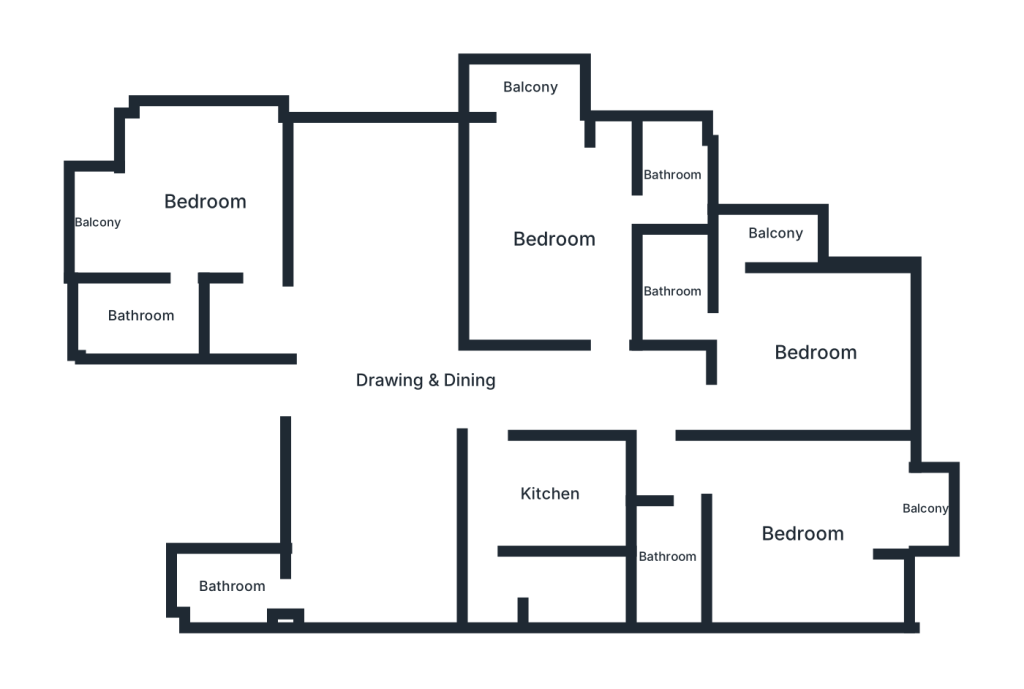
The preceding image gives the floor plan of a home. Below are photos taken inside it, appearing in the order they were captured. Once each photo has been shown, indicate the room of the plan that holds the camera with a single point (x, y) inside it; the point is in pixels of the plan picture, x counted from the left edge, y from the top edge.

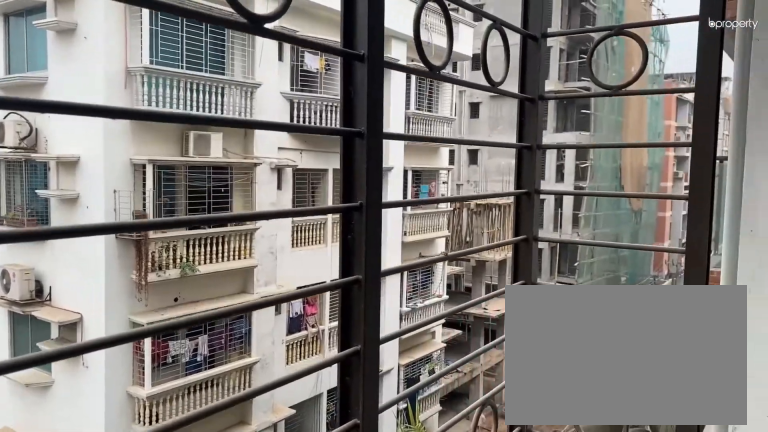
(926, 509)
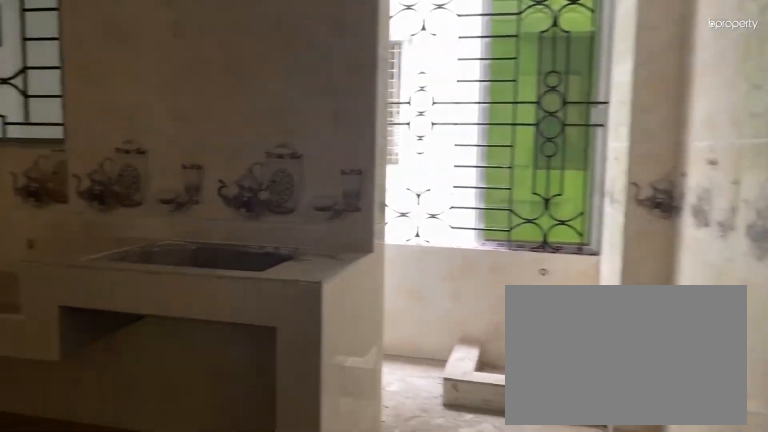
(551, 494)
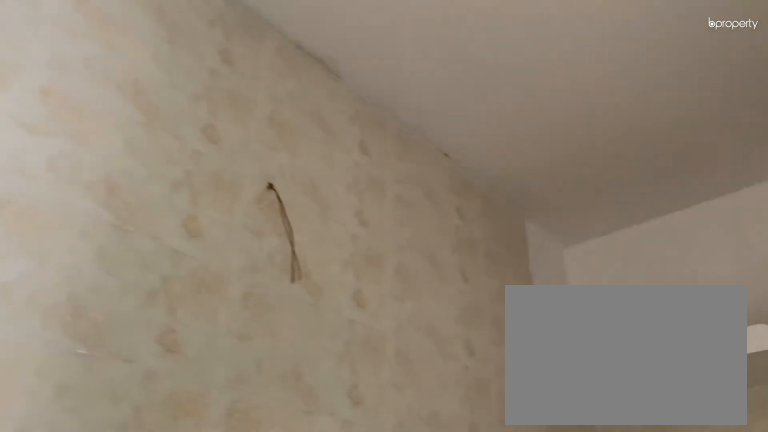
(551, 494)
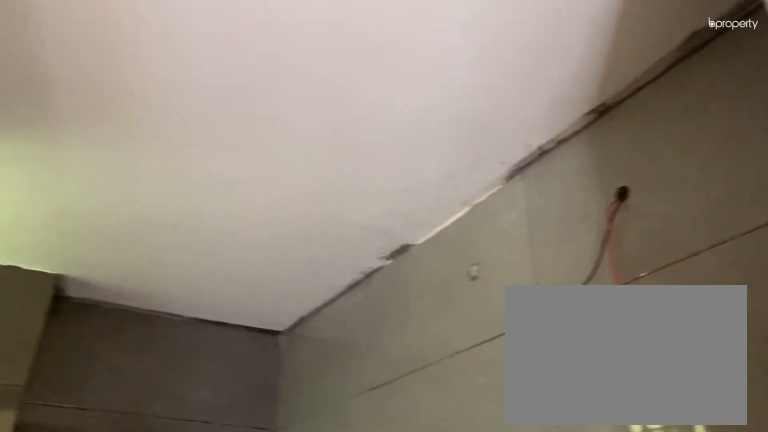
(233, 586)
